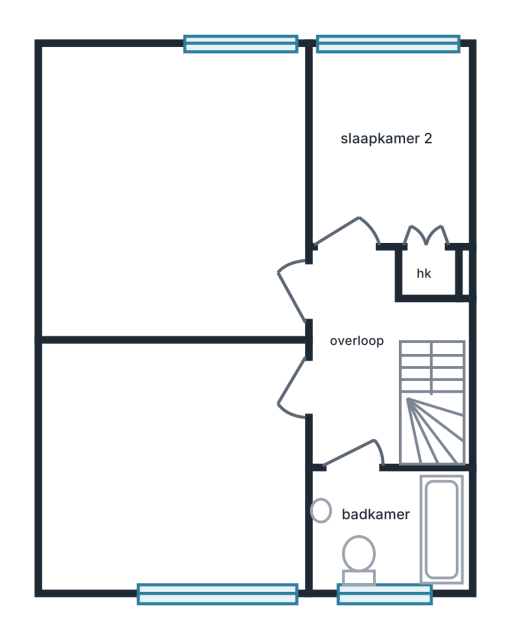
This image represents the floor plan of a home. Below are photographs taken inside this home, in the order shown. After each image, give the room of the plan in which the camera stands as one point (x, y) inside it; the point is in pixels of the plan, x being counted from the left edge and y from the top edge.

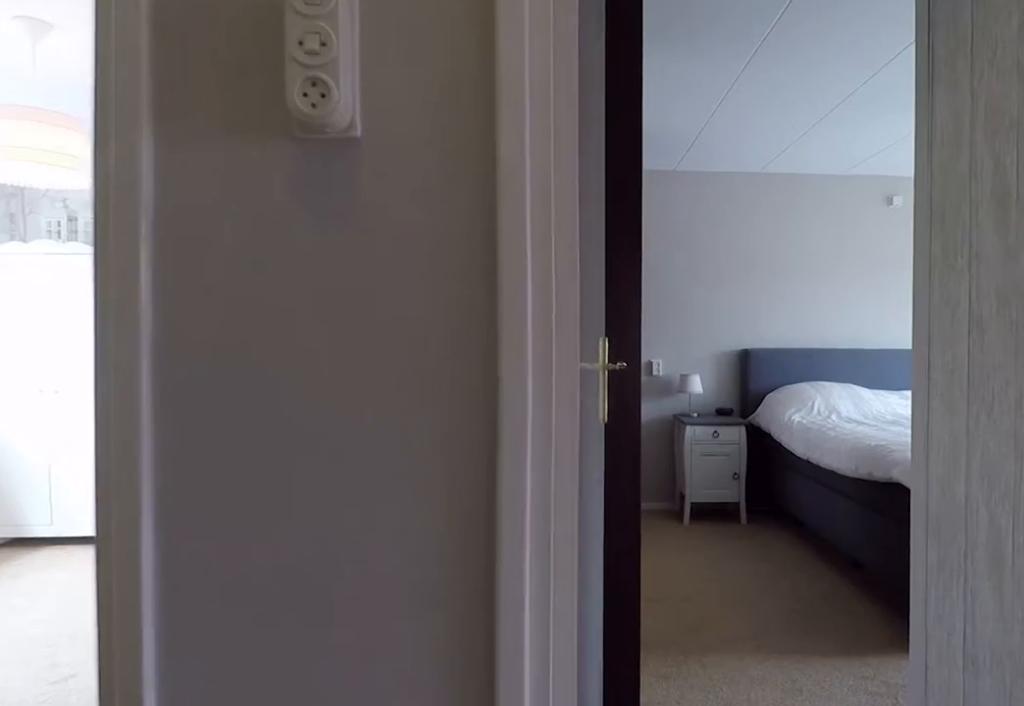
(363, 357)
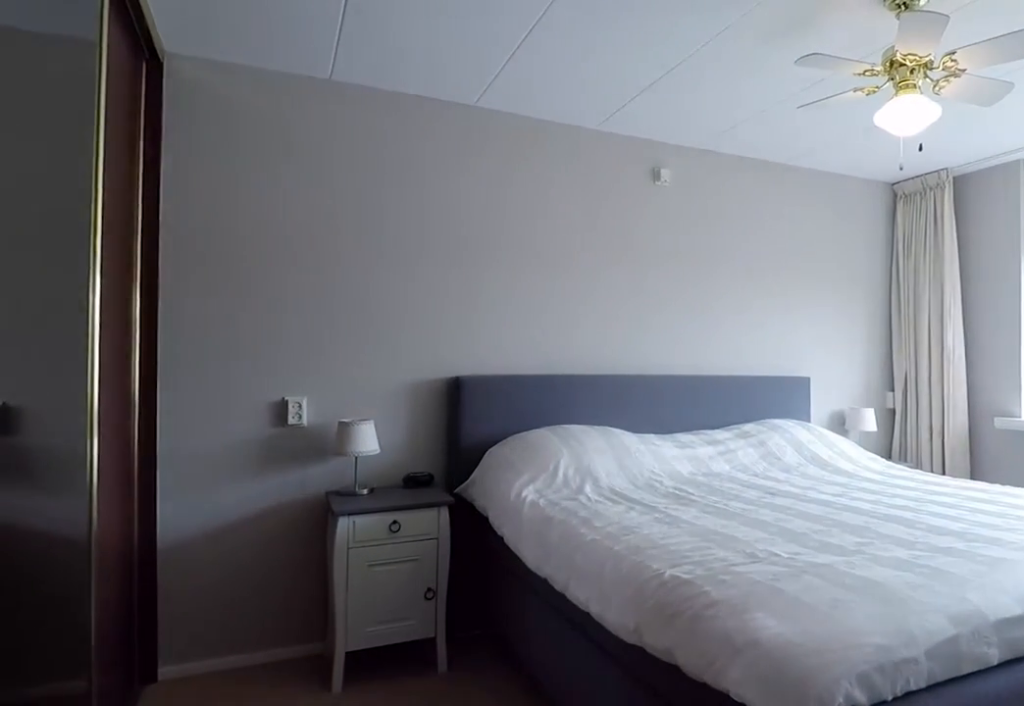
(174, 195)
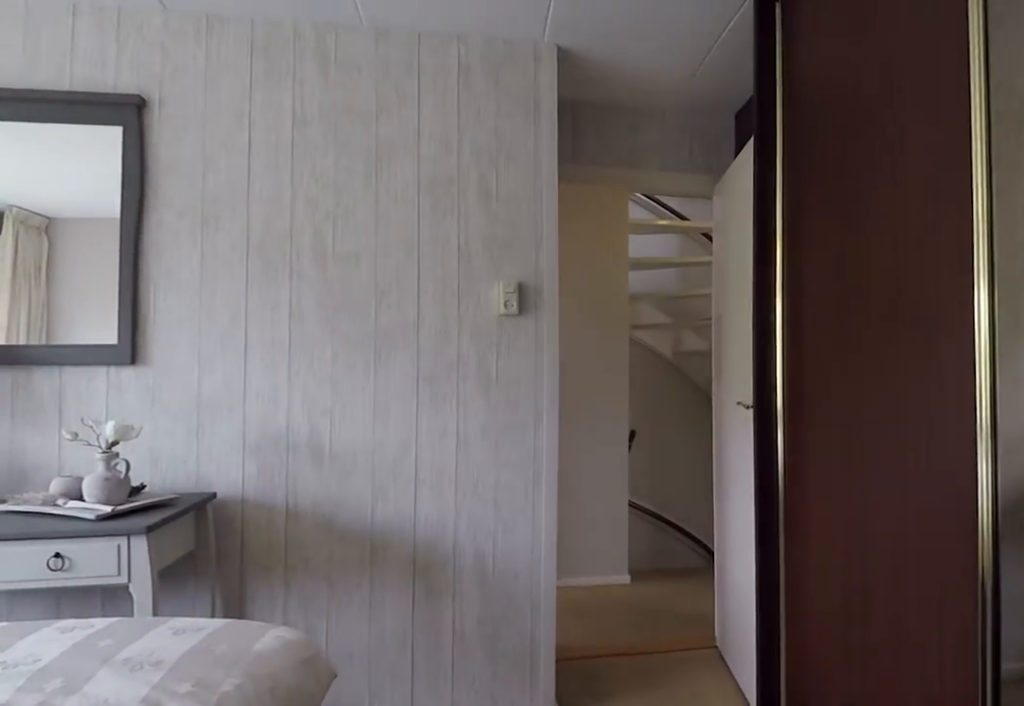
(174, 195)
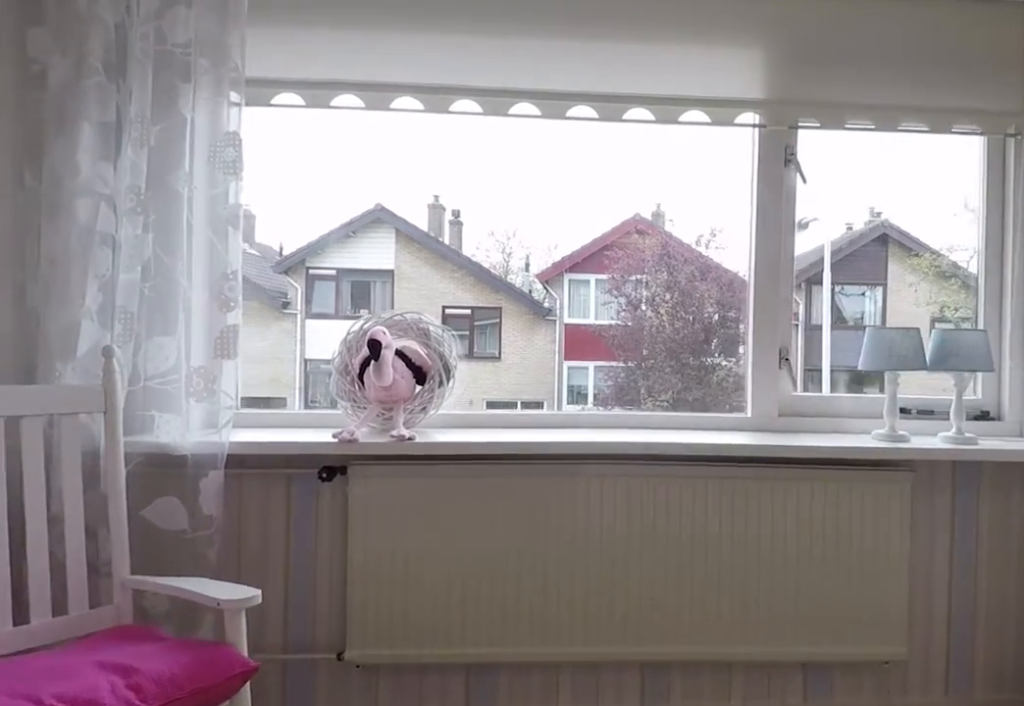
(57, 460)
